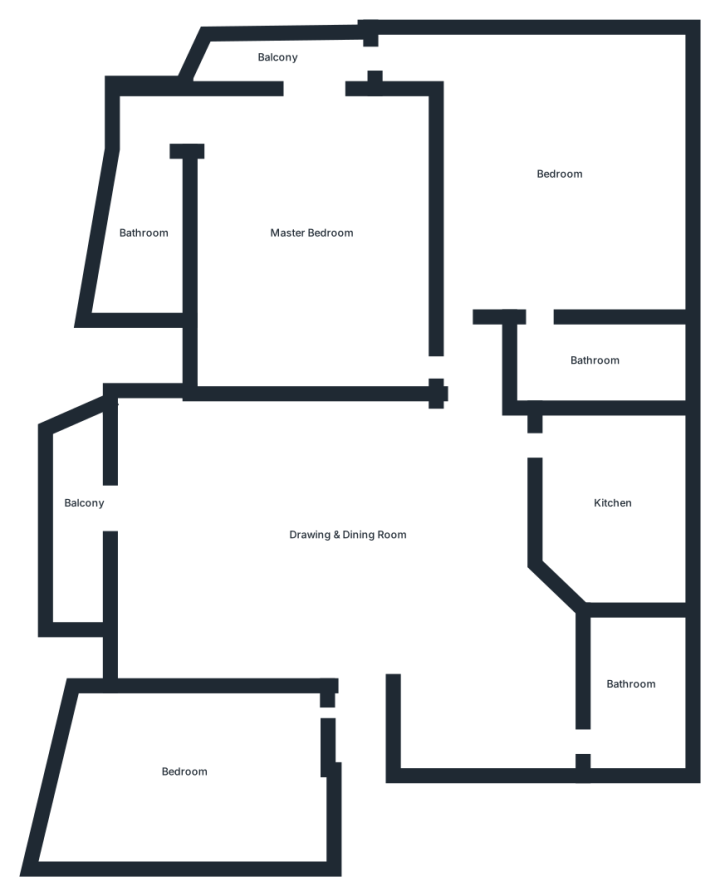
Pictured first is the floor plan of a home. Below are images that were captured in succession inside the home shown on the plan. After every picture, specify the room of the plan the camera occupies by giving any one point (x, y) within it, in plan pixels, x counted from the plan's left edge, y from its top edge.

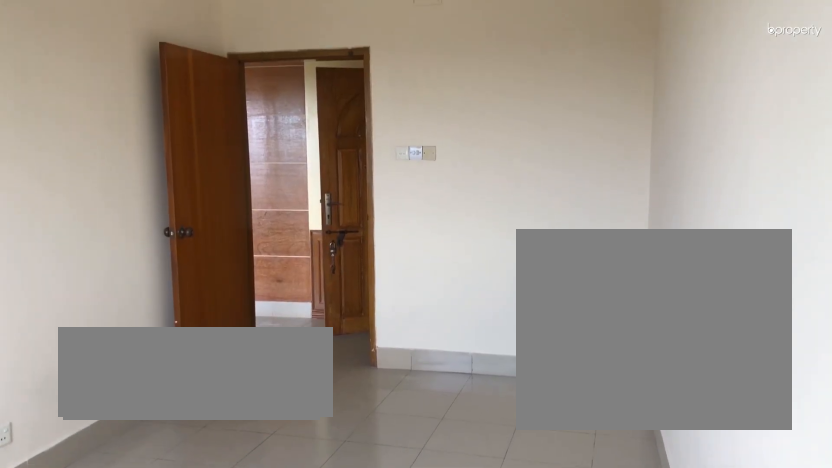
(185, 769)
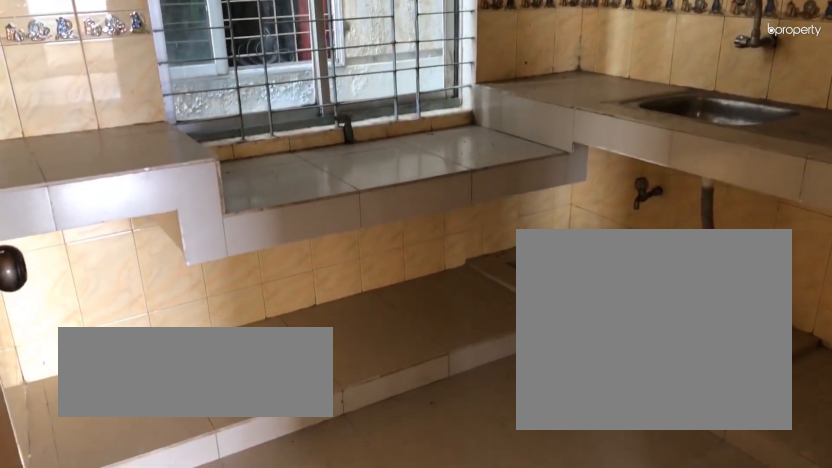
(611, 502)
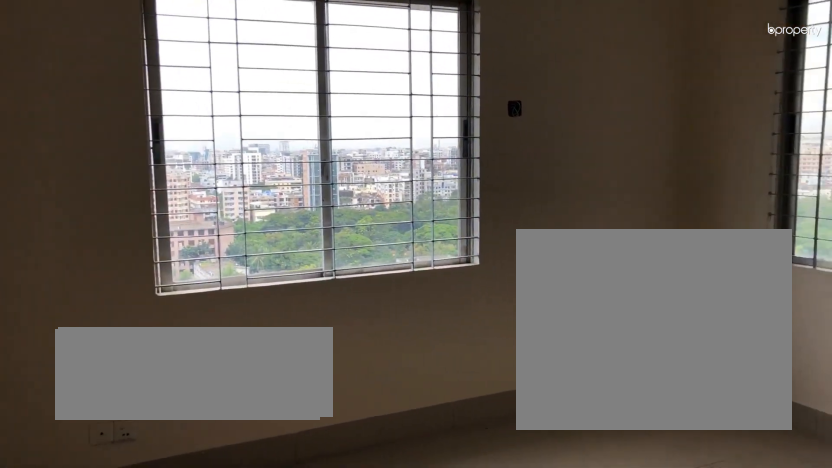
(559, 173)
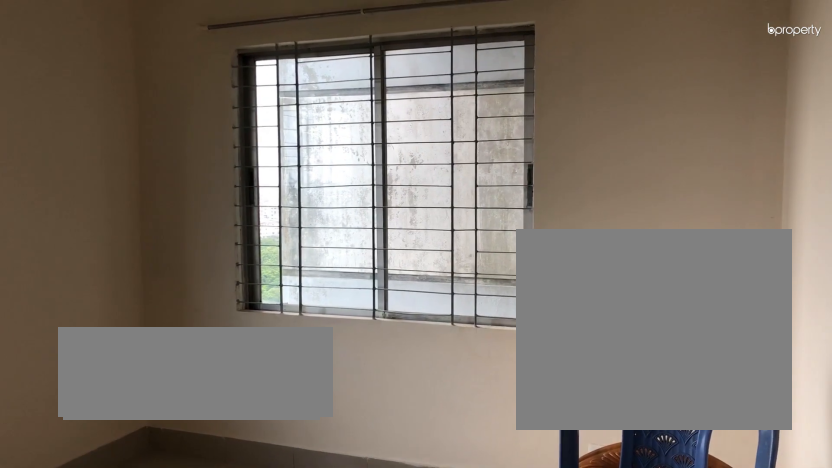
(559, 173)
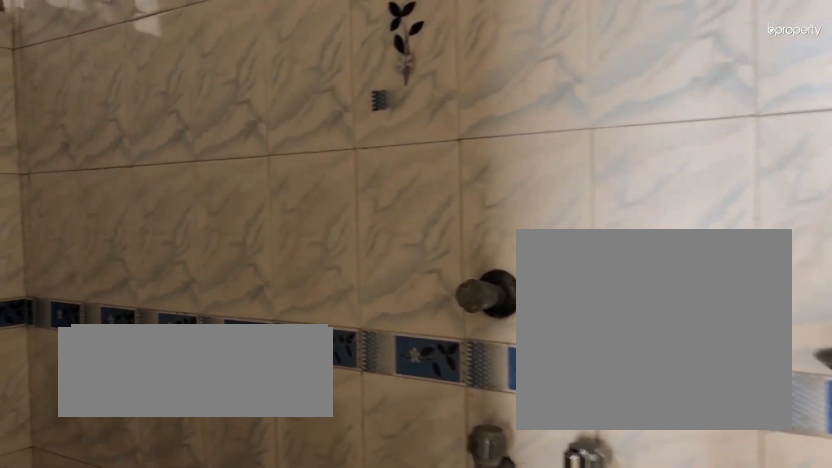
(594, 360)
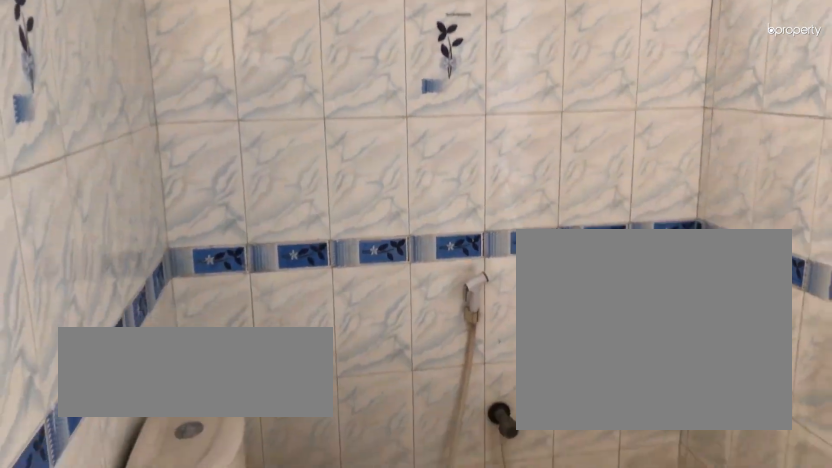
(594, 360)
